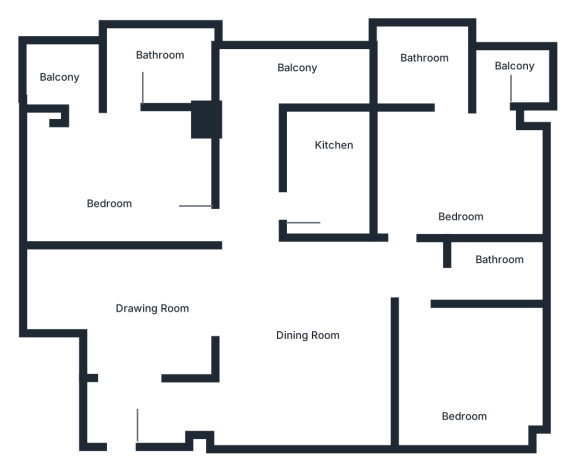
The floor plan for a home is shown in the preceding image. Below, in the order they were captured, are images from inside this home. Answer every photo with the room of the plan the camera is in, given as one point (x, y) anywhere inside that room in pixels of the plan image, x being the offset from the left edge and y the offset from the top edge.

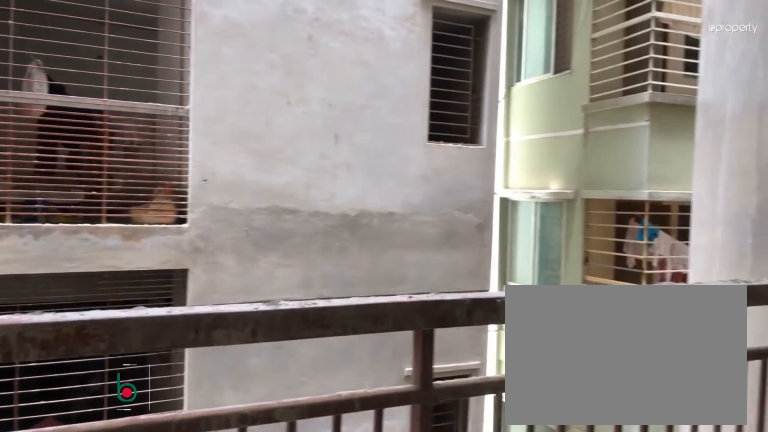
(290, 83)
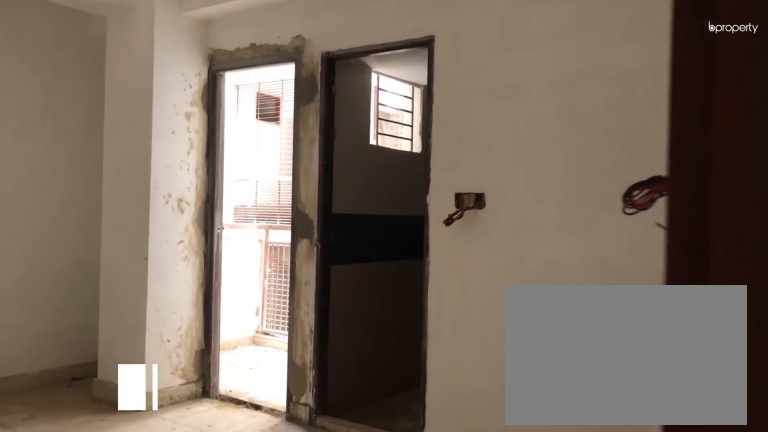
(192, 218)
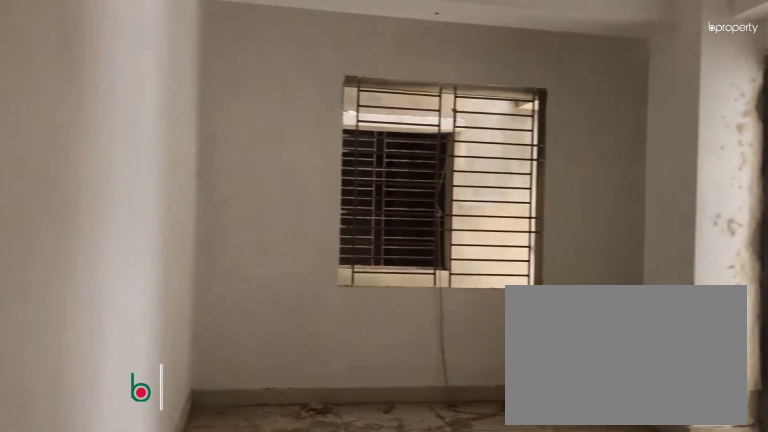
(108, 176)
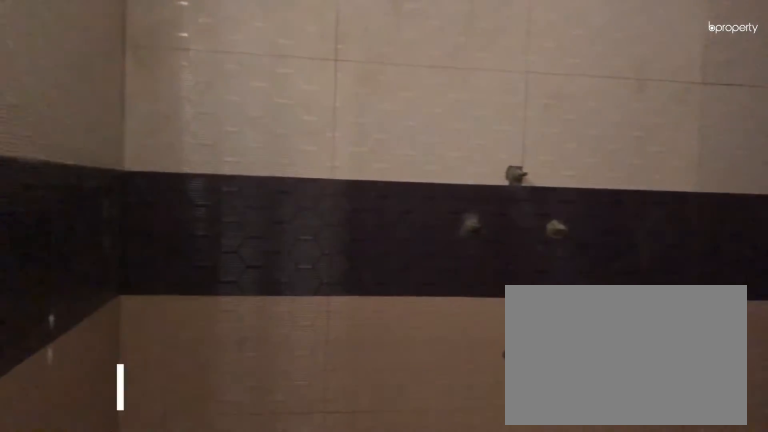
(166, 62)
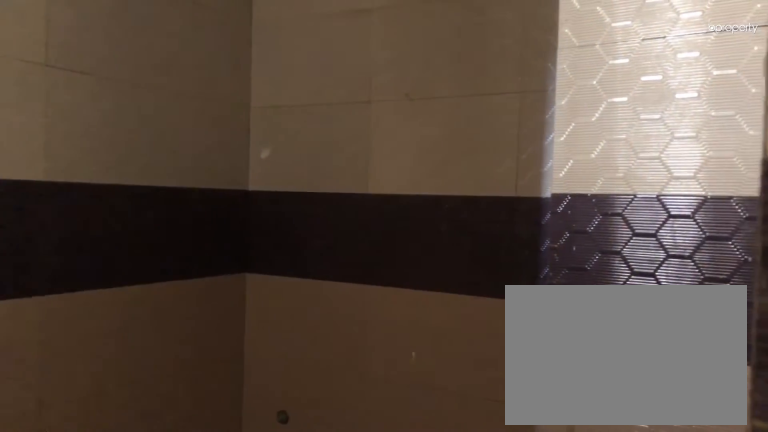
(166, 62)
